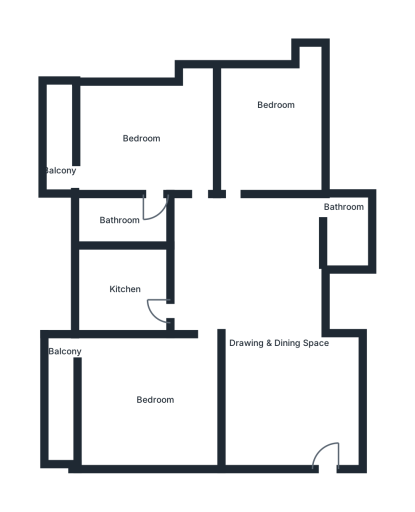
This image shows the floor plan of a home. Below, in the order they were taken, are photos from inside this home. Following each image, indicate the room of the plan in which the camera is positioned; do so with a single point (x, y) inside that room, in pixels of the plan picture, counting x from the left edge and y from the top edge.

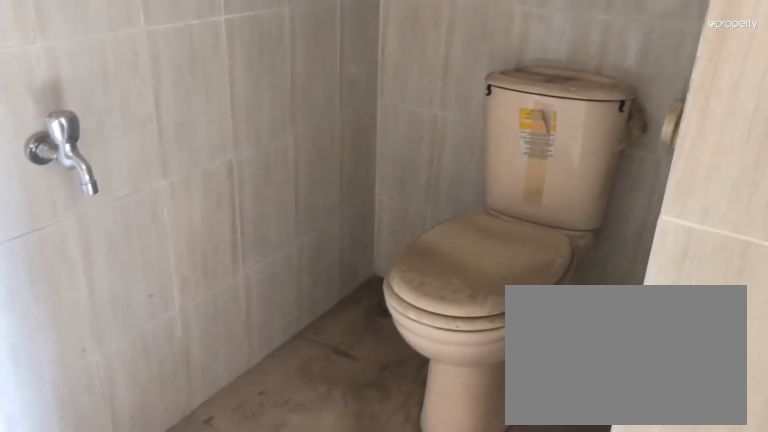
(121, 217)
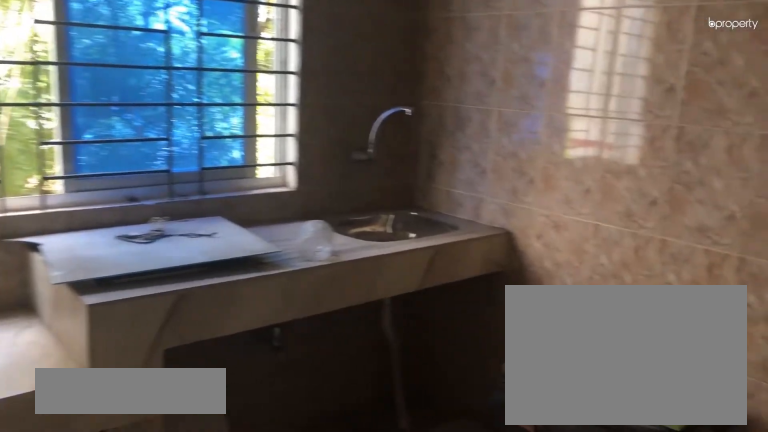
(133, 292)
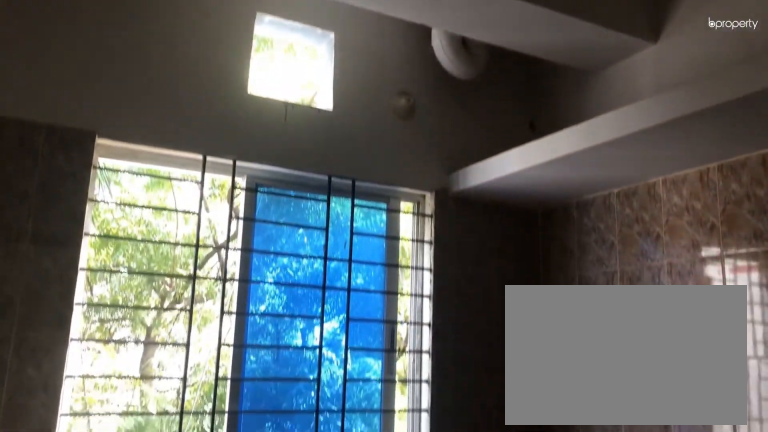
(133, 292)
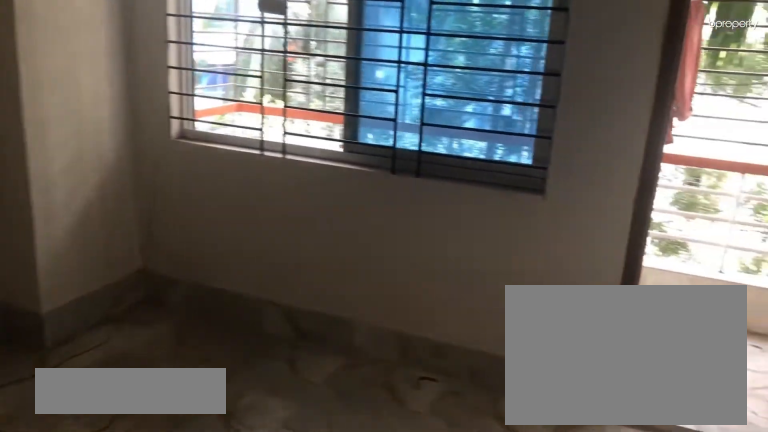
(145, 393)
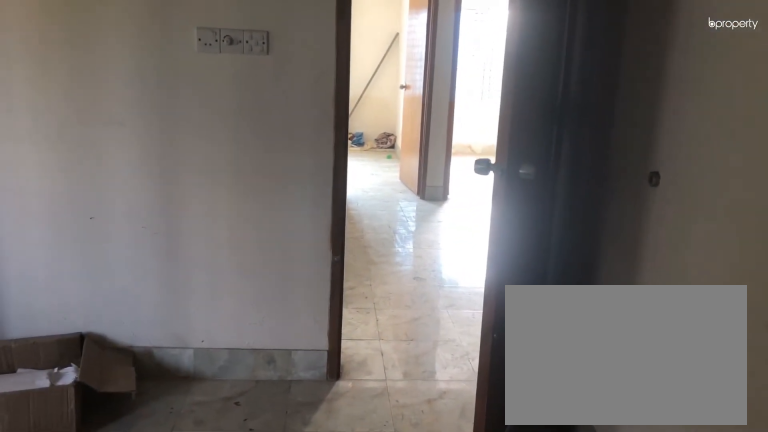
(145, 393)
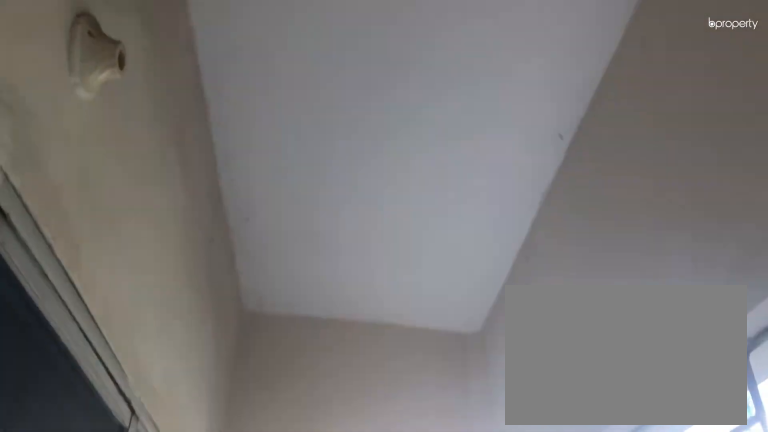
(57, 374)
